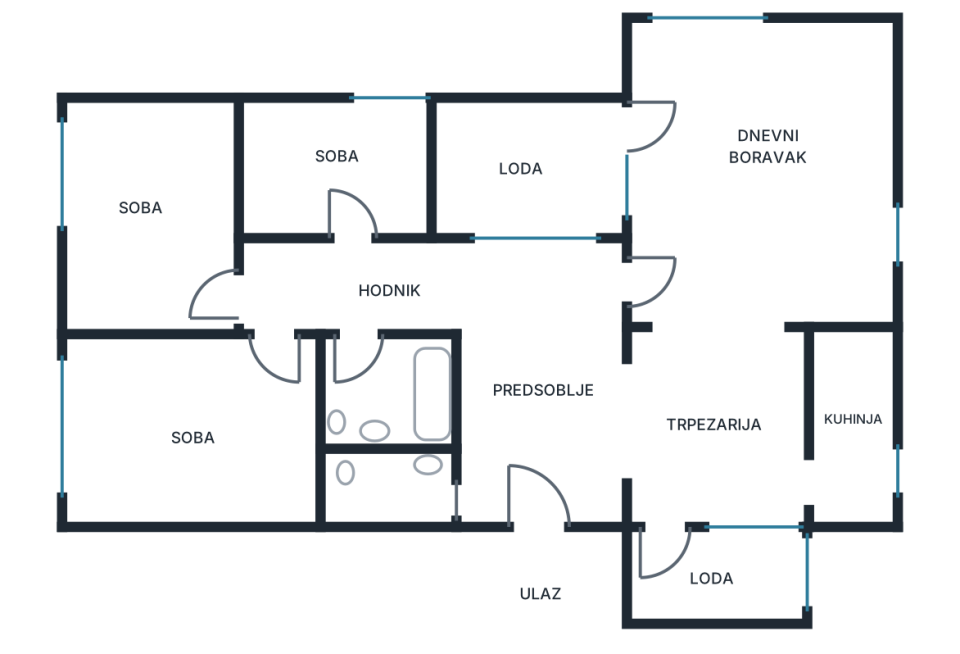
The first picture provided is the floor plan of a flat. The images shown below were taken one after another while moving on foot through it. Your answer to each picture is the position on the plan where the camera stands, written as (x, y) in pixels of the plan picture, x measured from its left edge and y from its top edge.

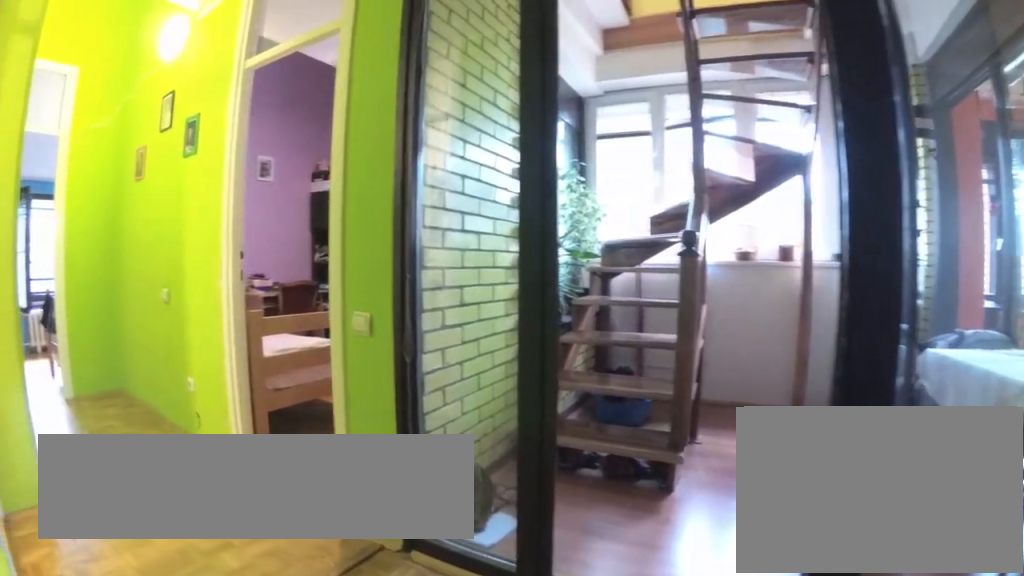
(541, 336)
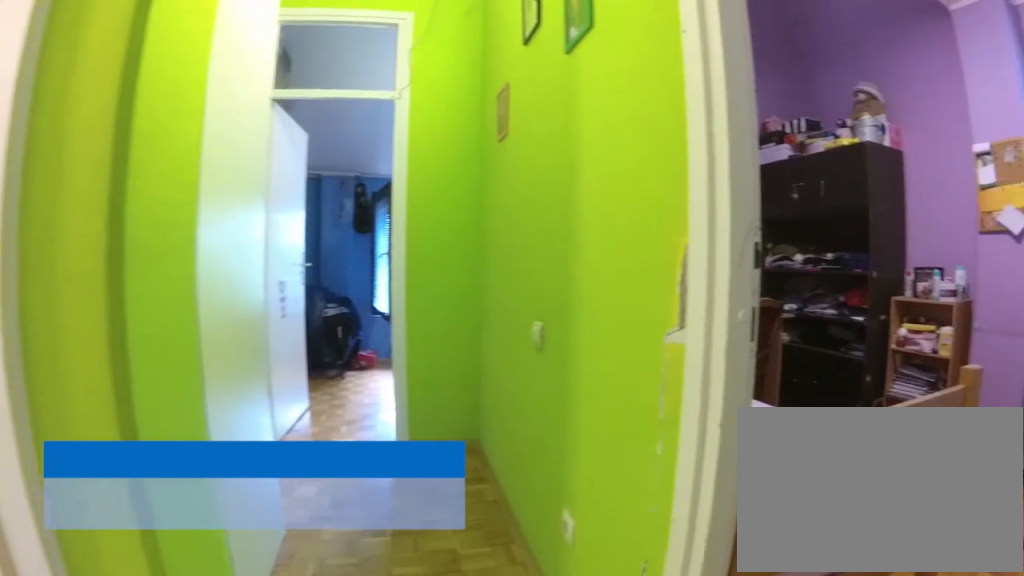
(401, 291)
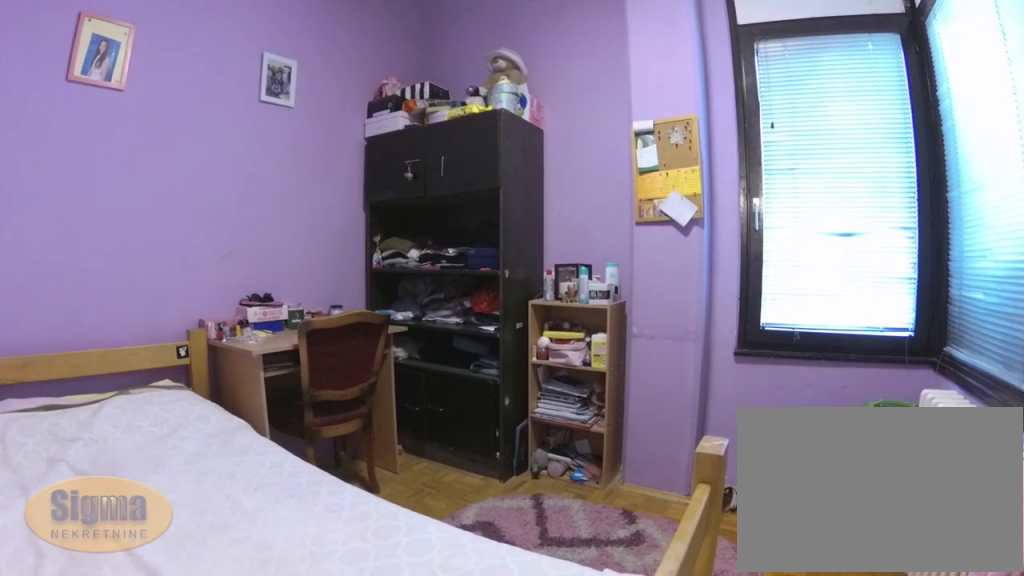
(362, 248)
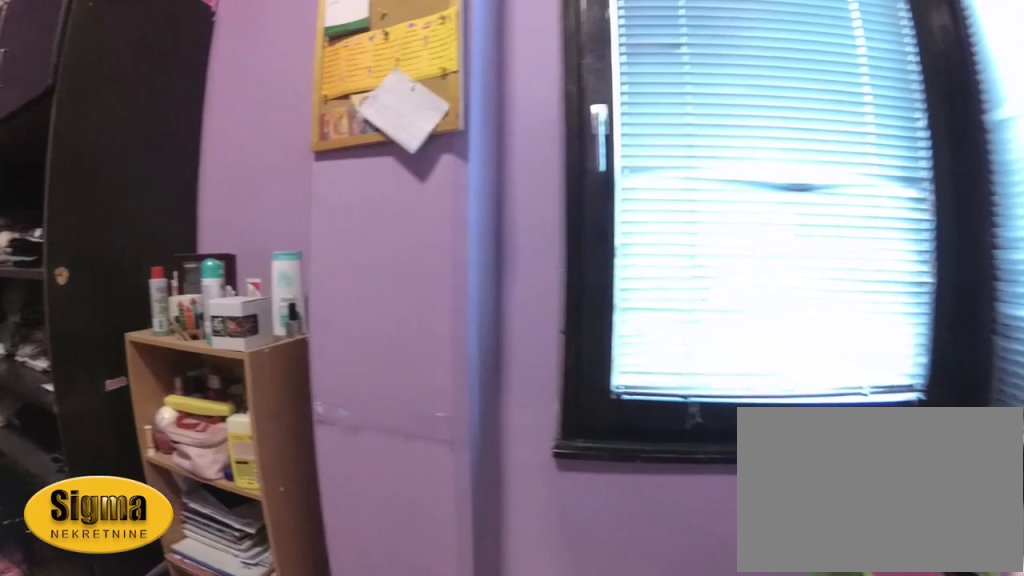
(353, 169)
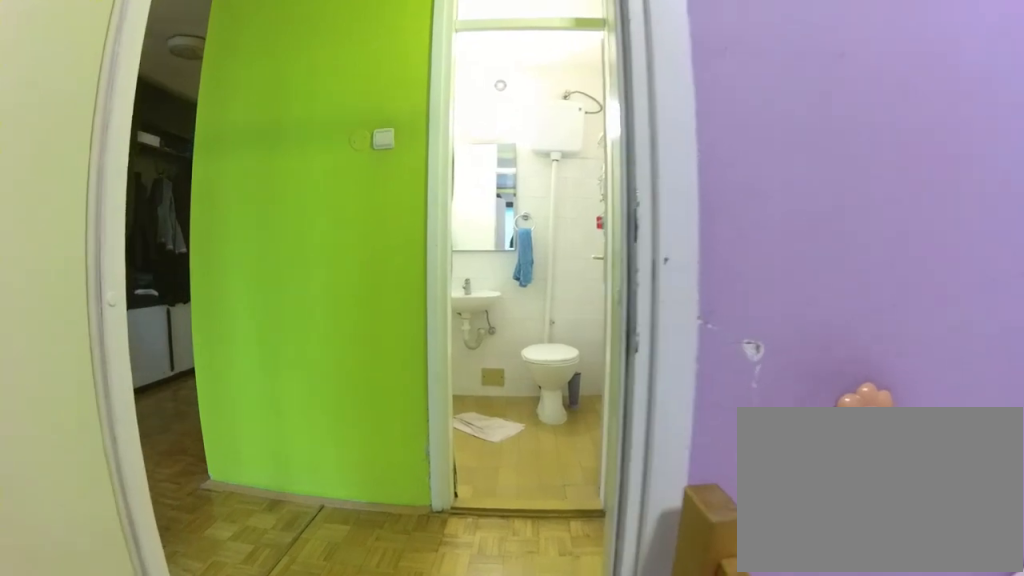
(373, 181)
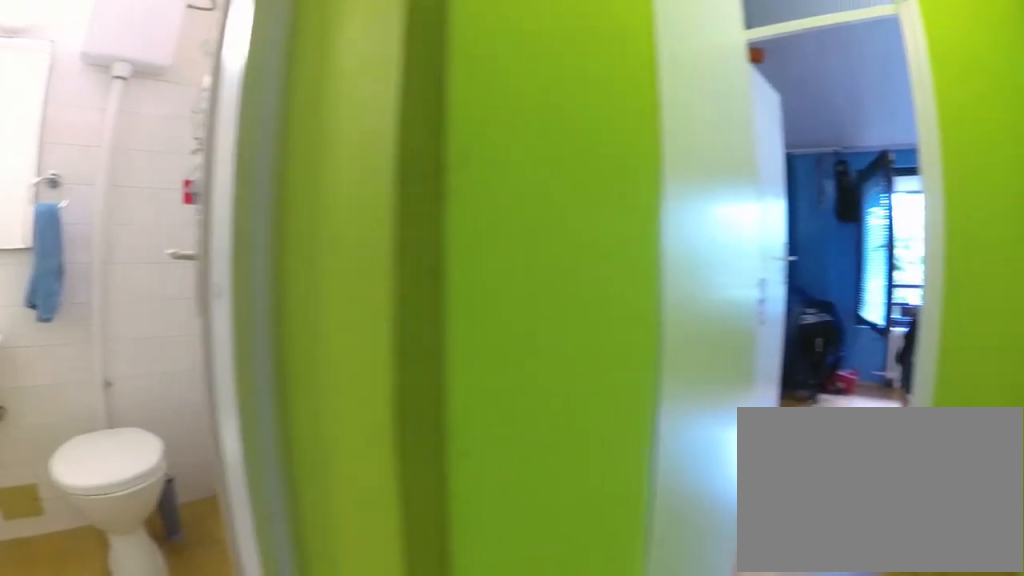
(388, 290)
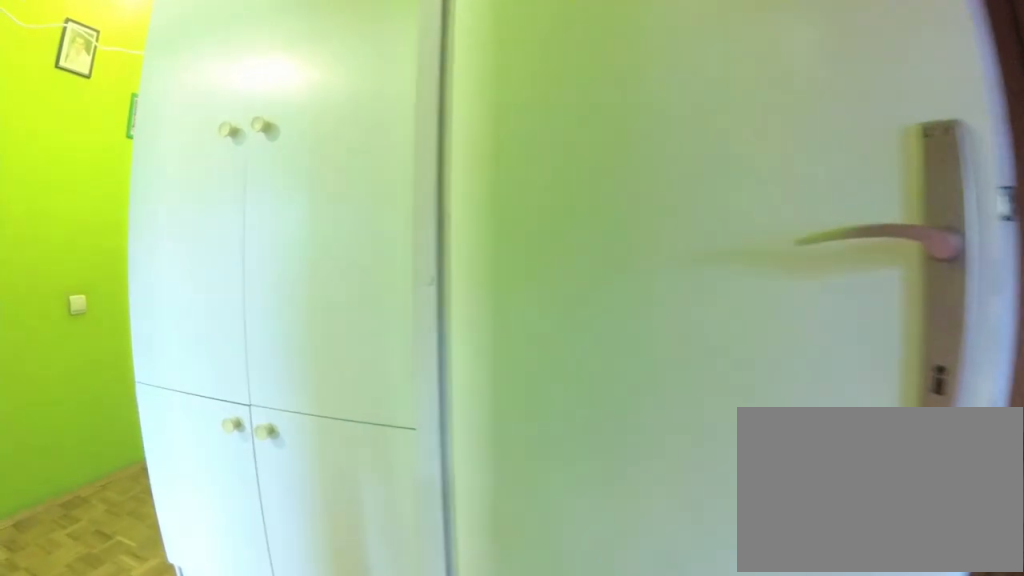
(216, 398)
